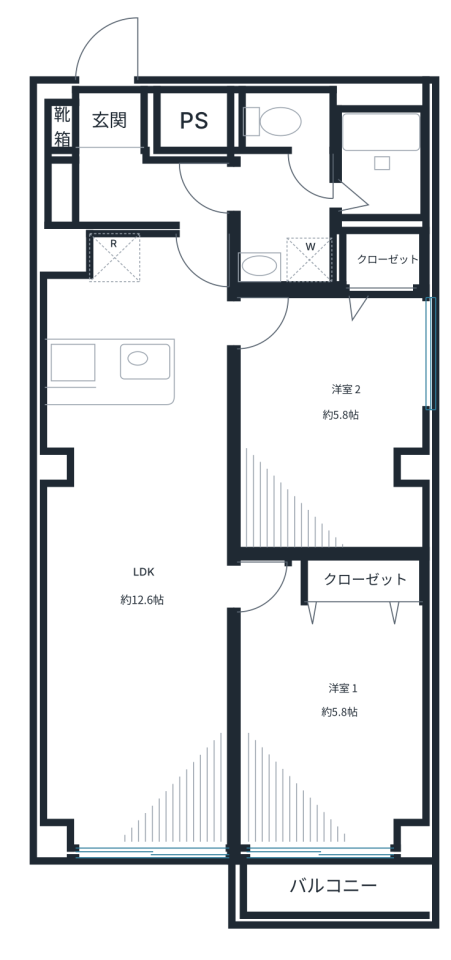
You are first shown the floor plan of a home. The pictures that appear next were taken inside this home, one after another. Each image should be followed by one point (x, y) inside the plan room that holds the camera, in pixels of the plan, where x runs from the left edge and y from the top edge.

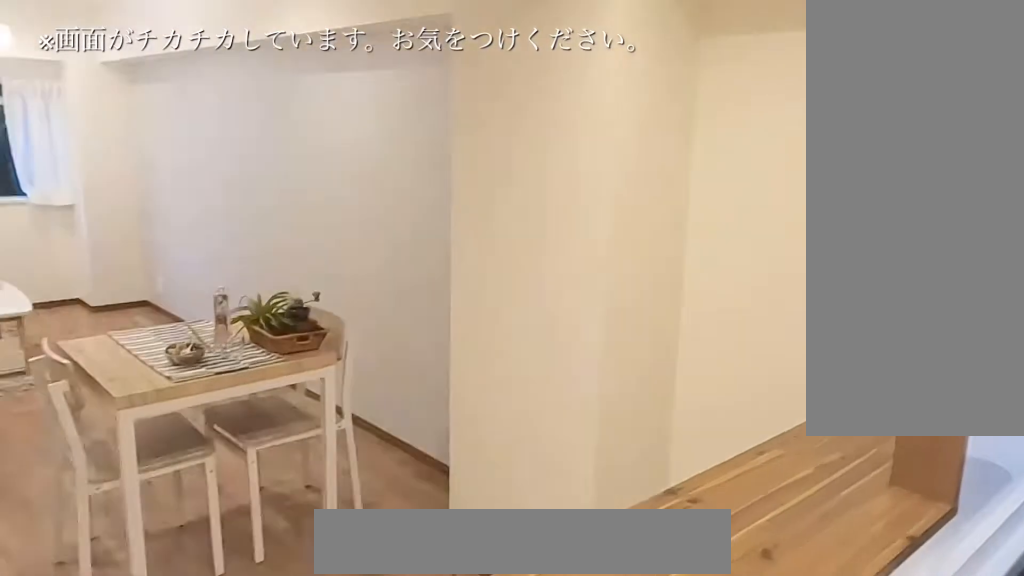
(145, 598)
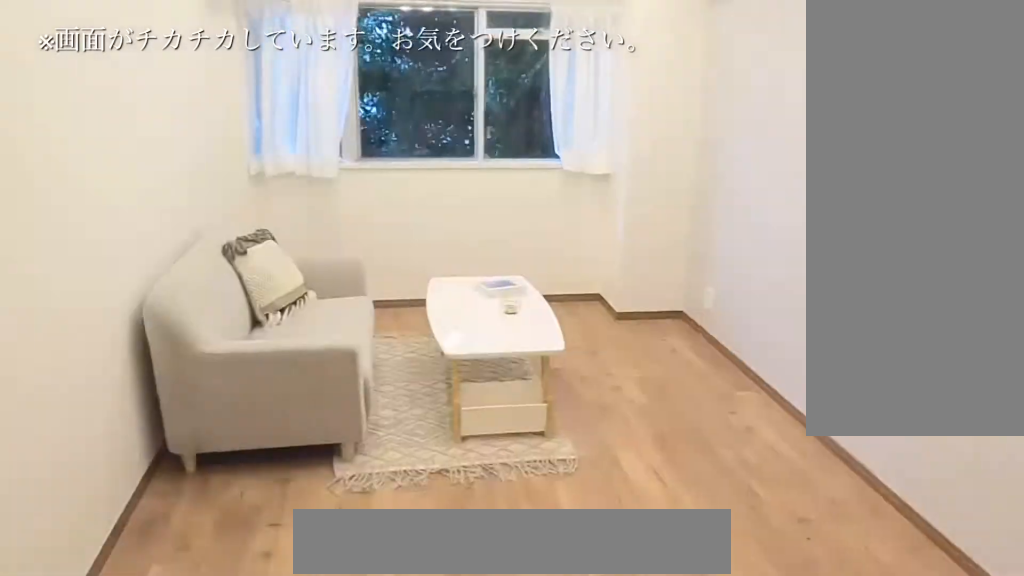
(145, 600)
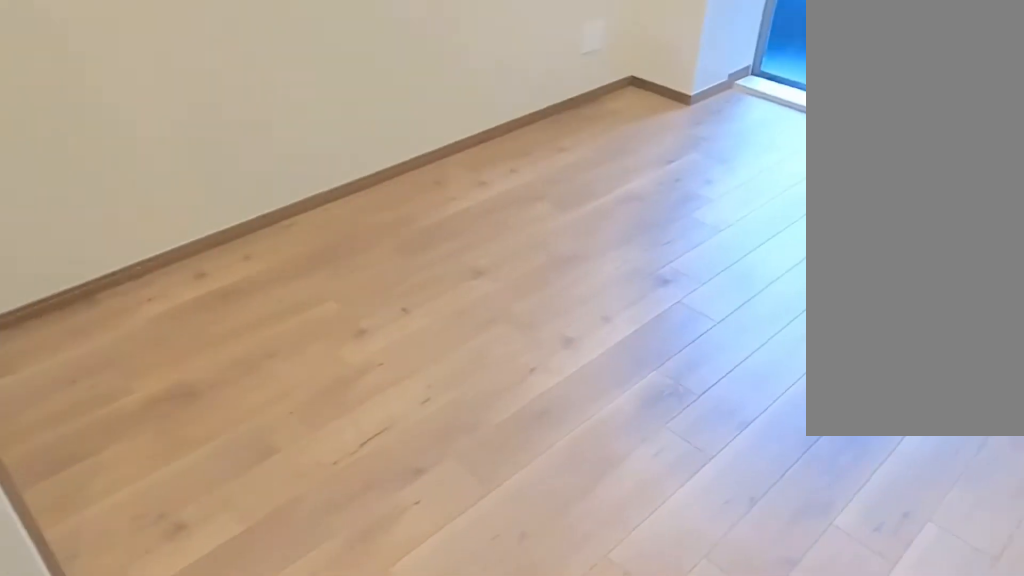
(359, 735)
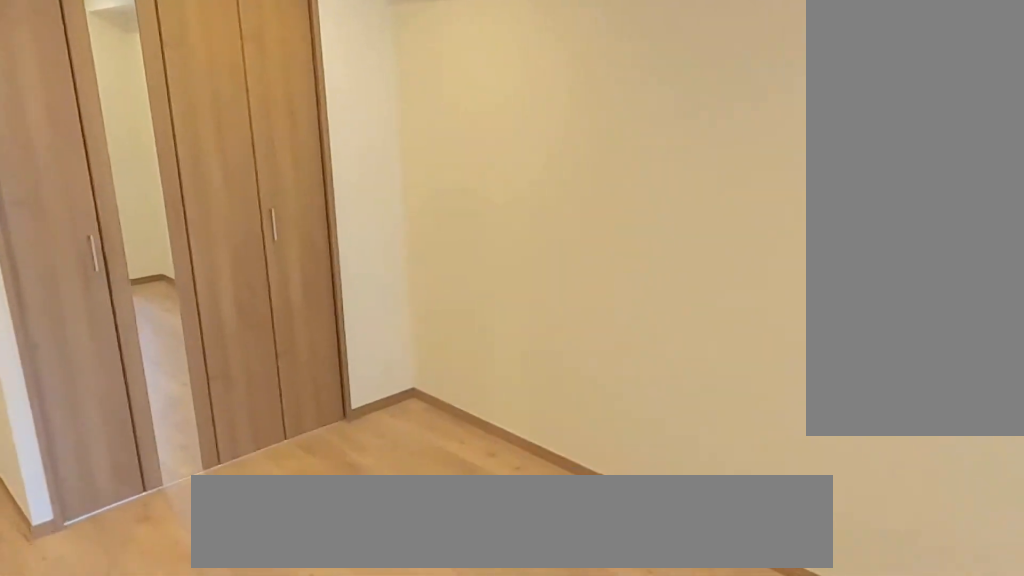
(349, 724)
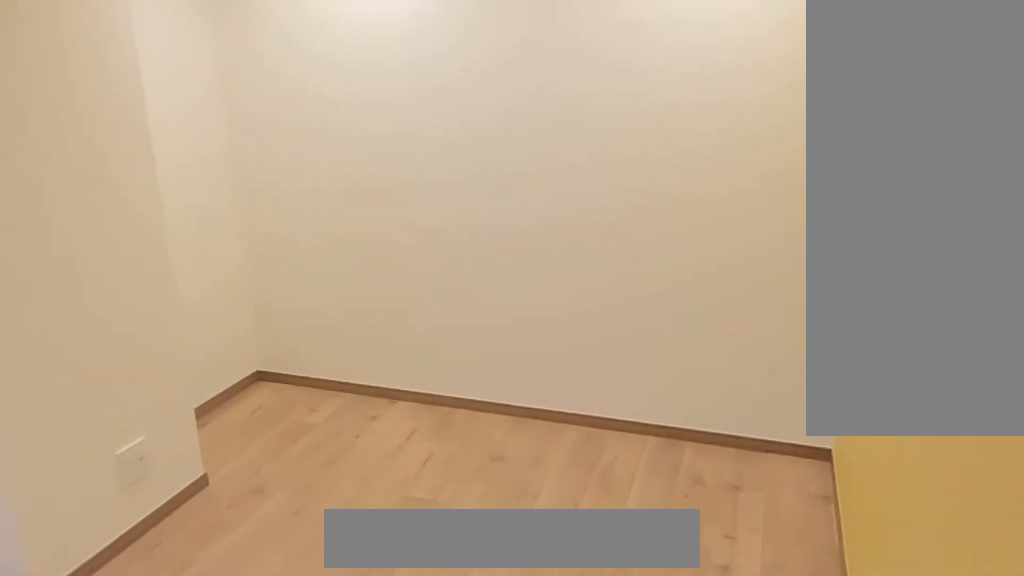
(349, 416)
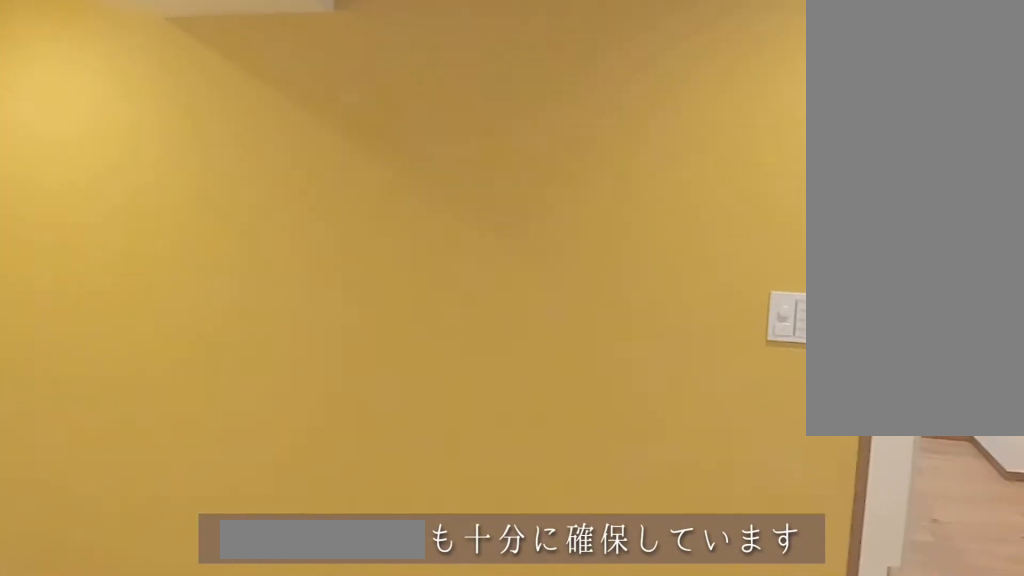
(348, 416)
